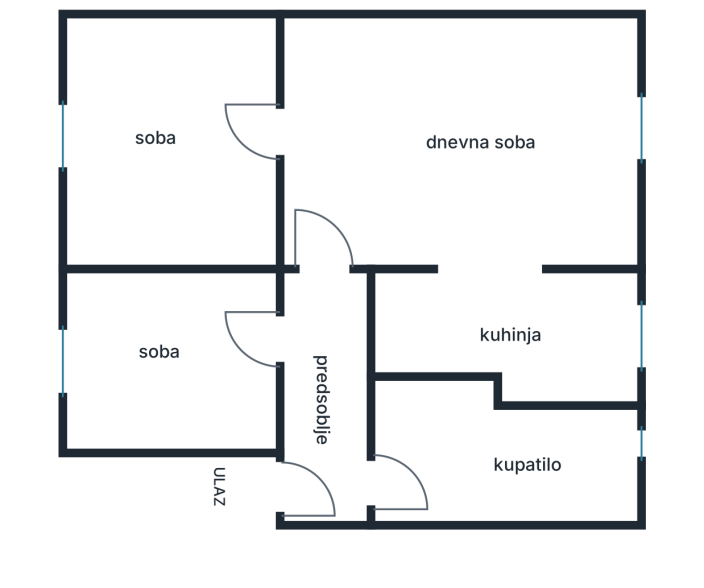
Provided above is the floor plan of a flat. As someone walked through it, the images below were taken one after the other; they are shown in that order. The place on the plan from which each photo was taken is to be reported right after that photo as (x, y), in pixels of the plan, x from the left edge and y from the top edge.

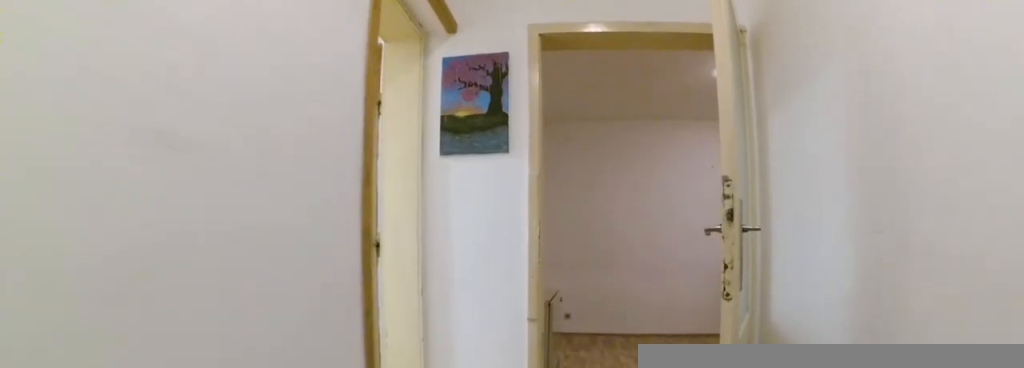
(329, 419)
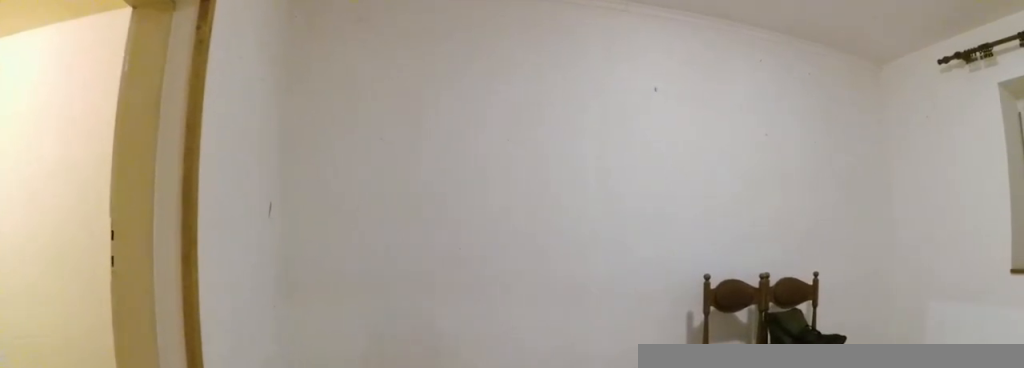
(329, 201)
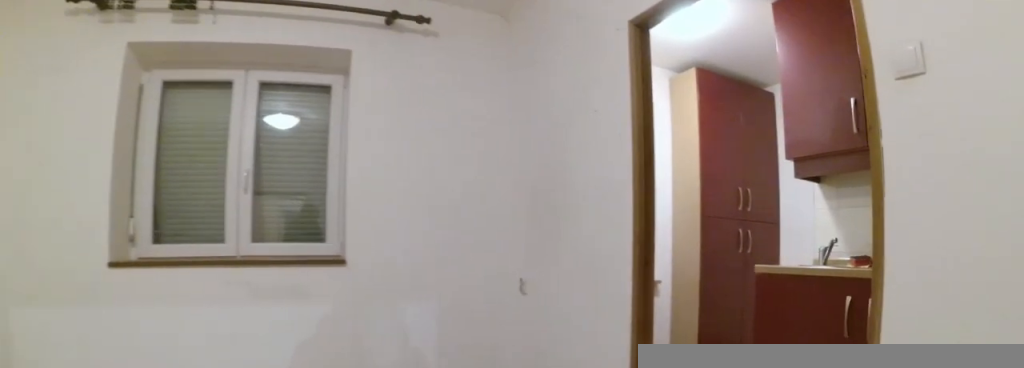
(352, 145)
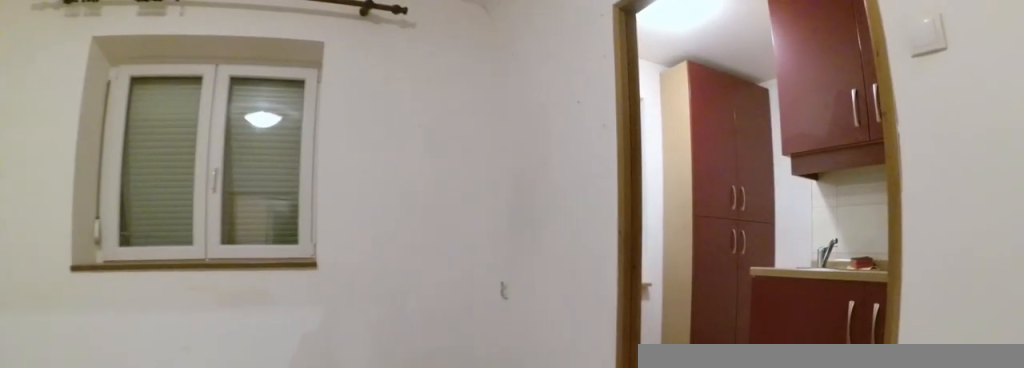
(361, 155)
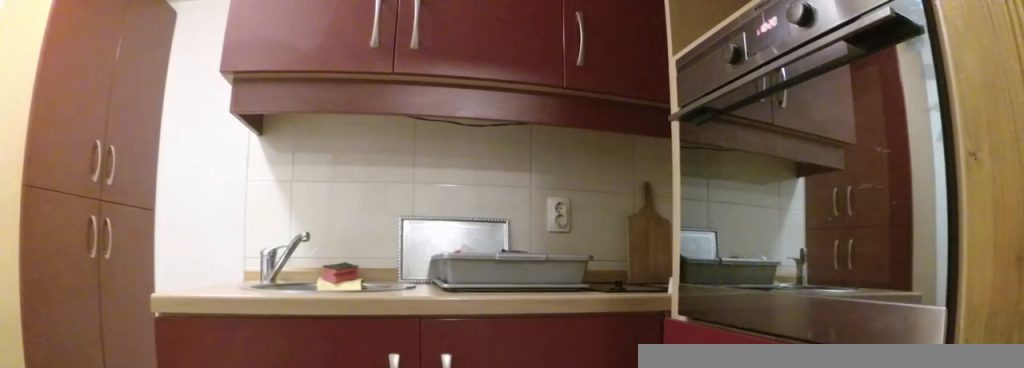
(479, 246)
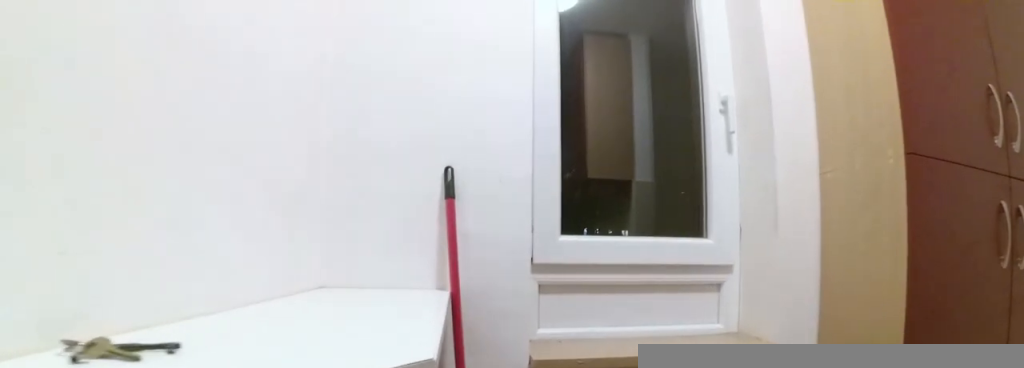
(527, 299)
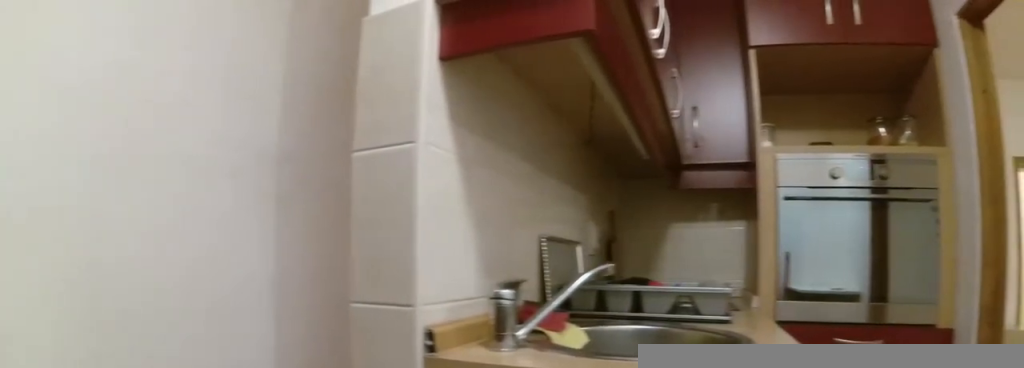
(635, 304)
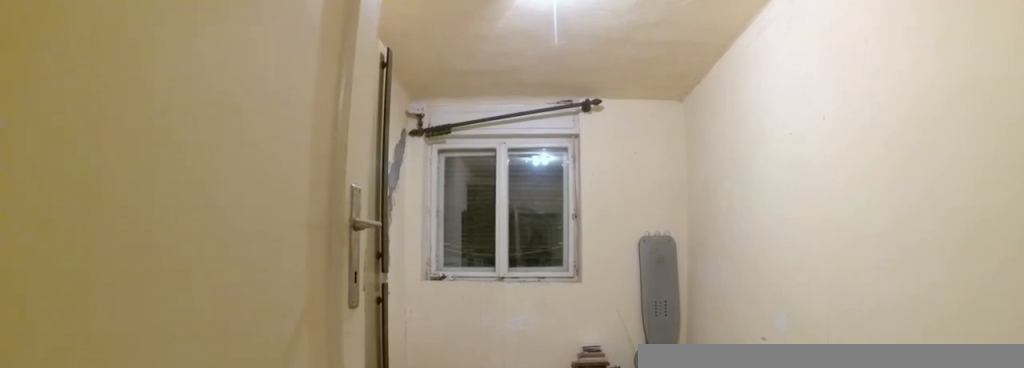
(305, 149)
